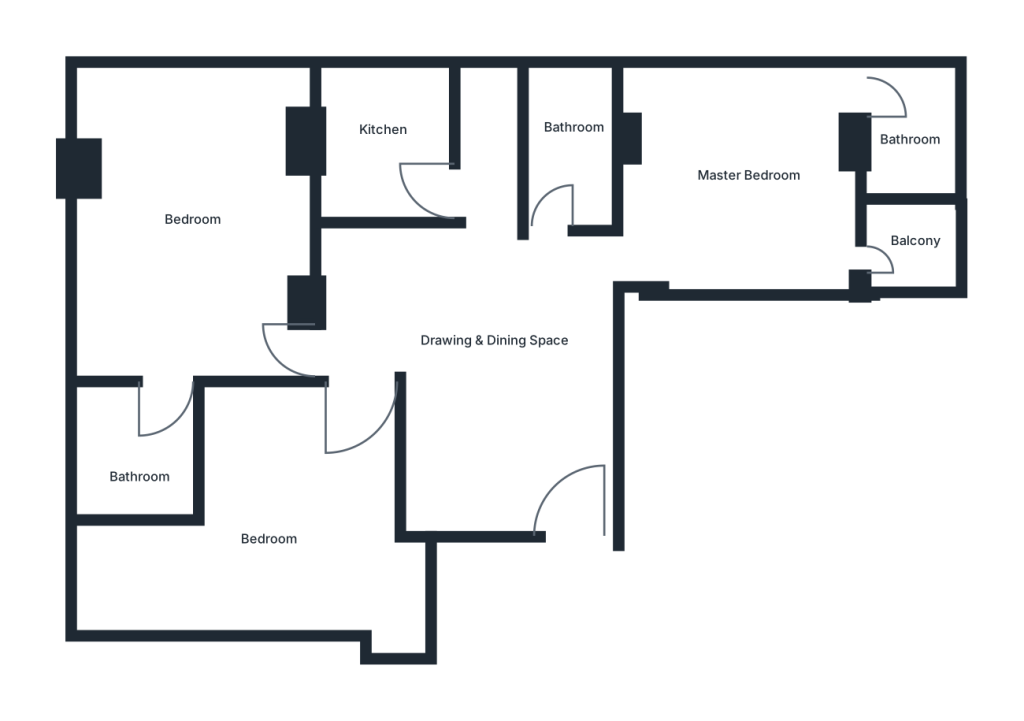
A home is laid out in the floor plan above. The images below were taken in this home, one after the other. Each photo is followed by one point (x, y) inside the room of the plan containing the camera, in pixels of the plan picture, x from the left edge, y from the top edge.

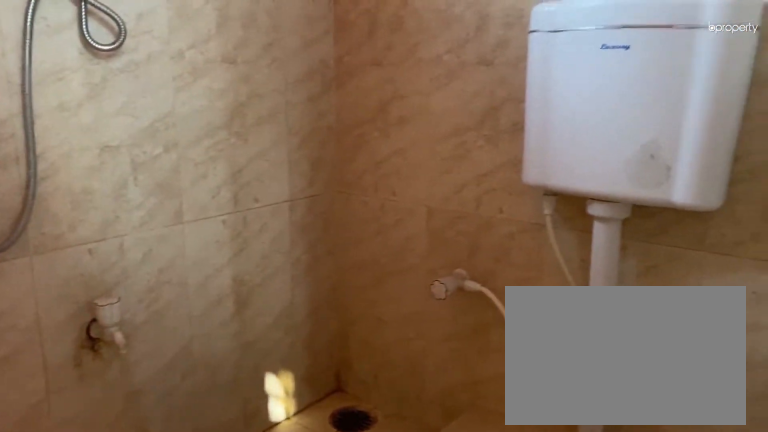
(904, 150)
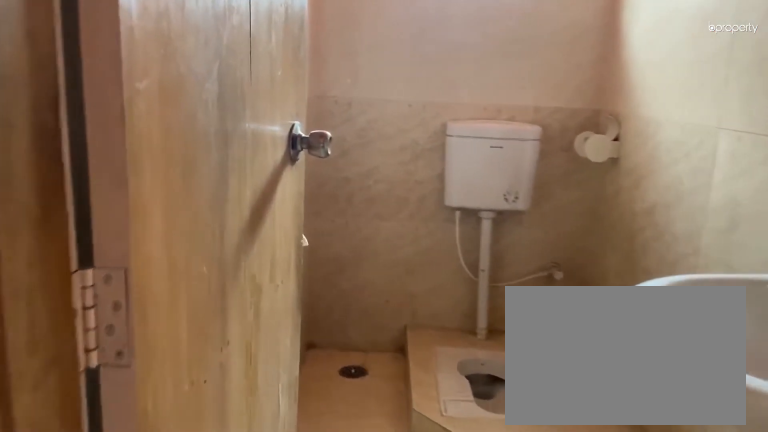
(567, 142)
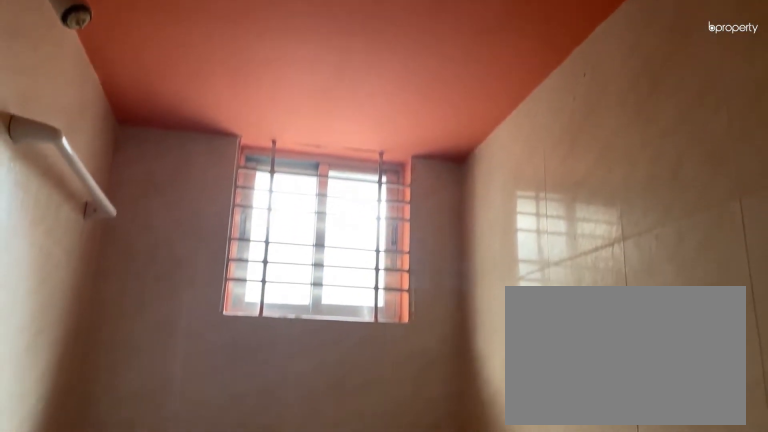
(567, 142)
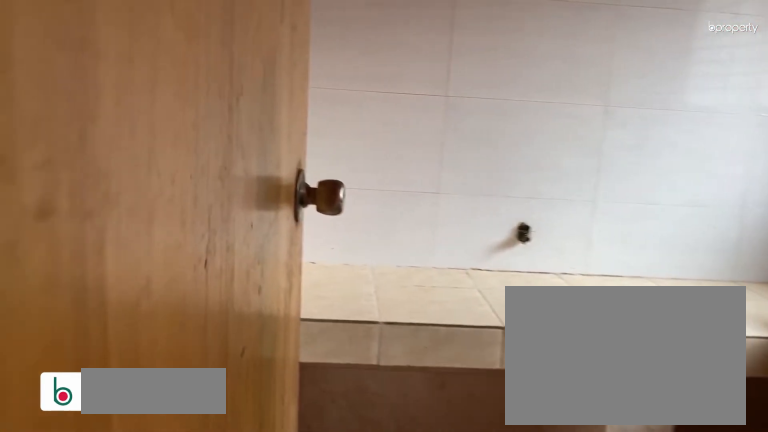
(393, 152)
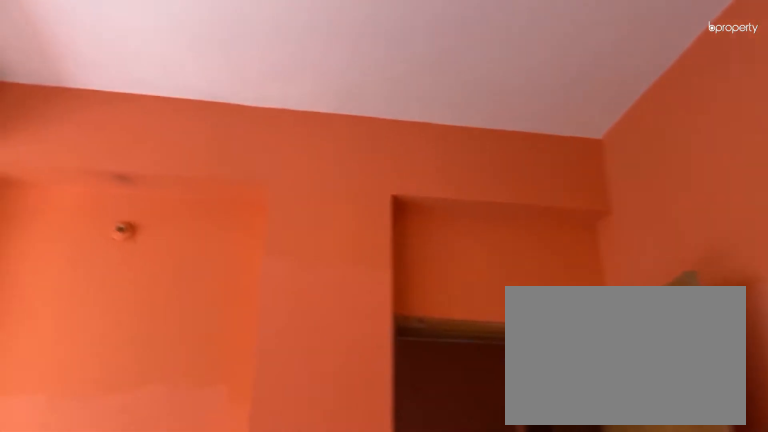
(185, 221)
